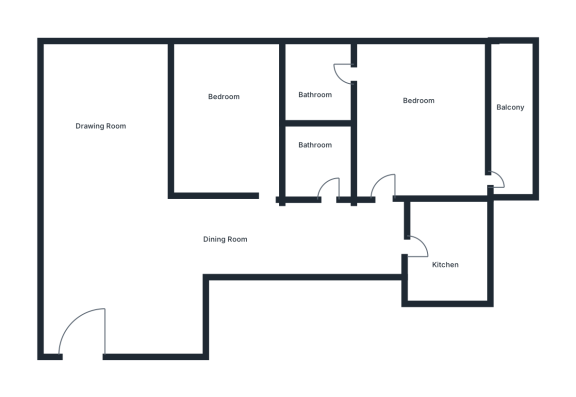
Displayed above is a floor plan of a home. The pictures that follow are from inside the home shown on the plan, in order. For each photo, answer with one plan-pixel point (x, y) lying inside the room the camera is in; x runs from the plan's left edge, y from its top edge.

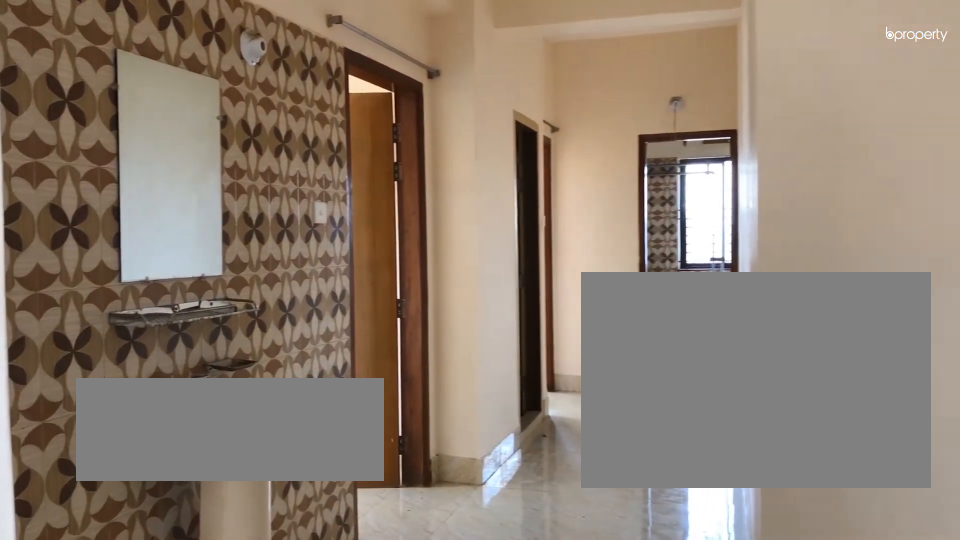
(127, 247)
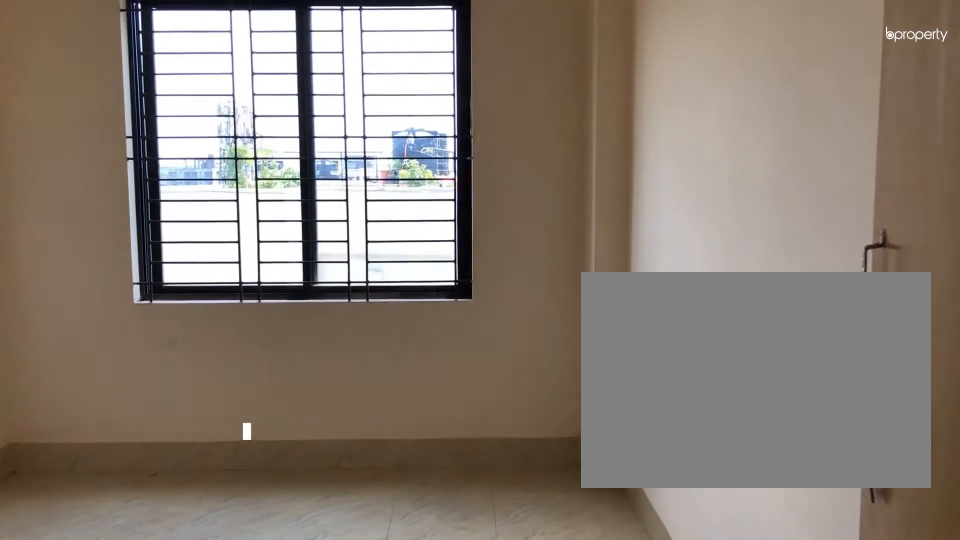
(232, 126)
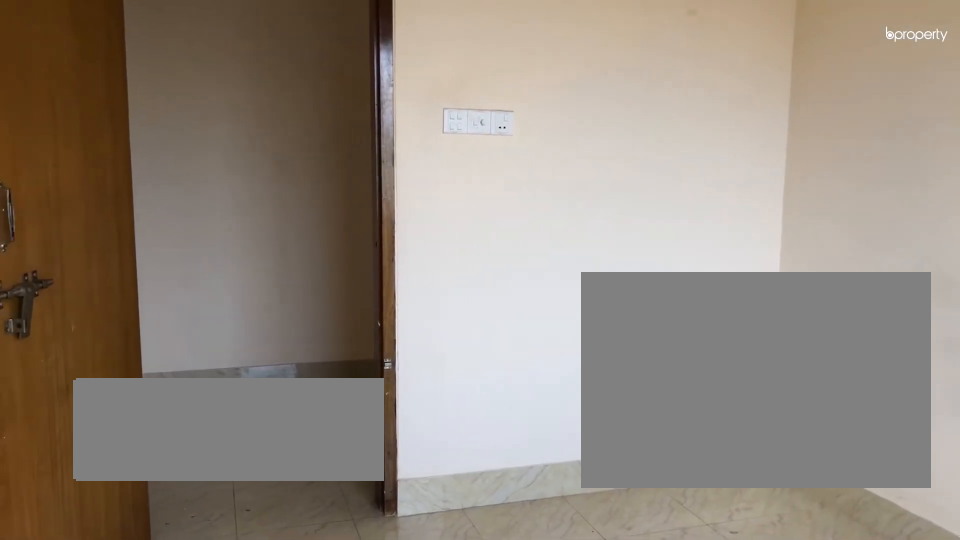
(232, 126)
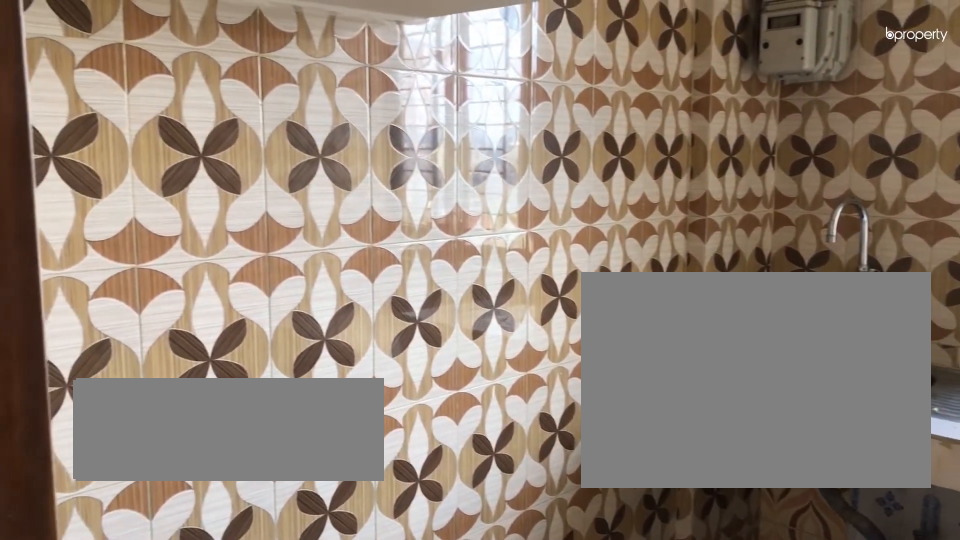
(446, 246)
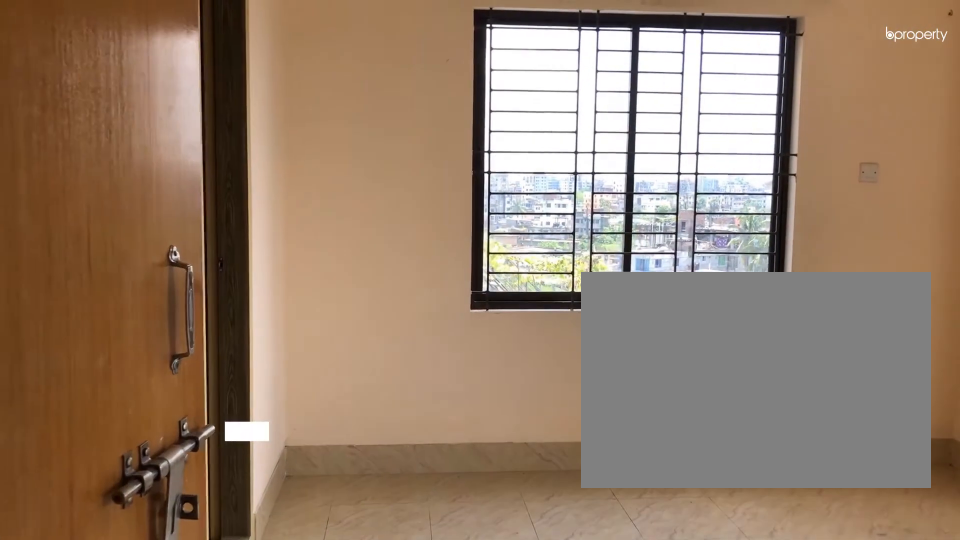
(420, 112)
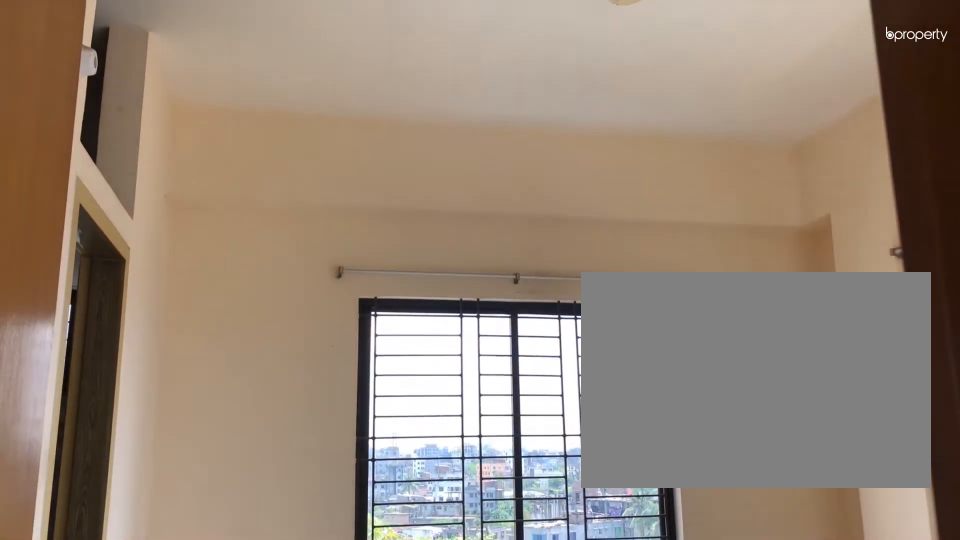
(420, 112)
